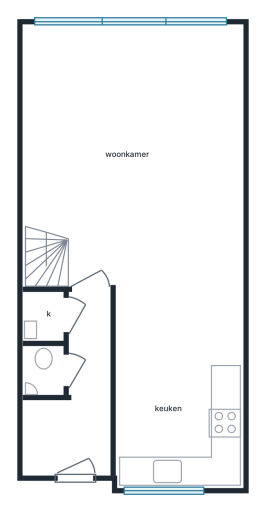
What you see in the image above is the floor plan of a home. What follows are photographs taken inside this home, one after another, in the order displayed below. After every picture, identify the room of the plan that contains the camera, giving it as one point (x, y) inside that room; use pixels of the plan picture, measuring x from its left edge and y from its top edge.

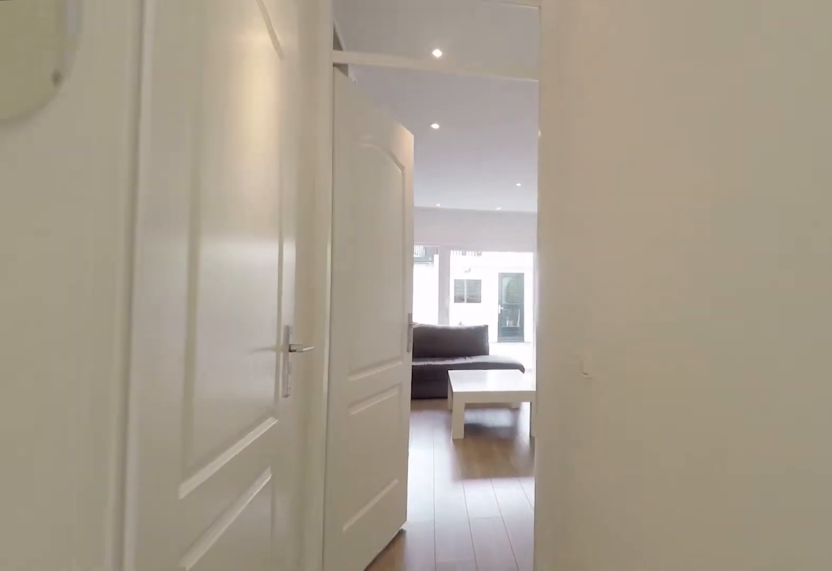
(77, 400)
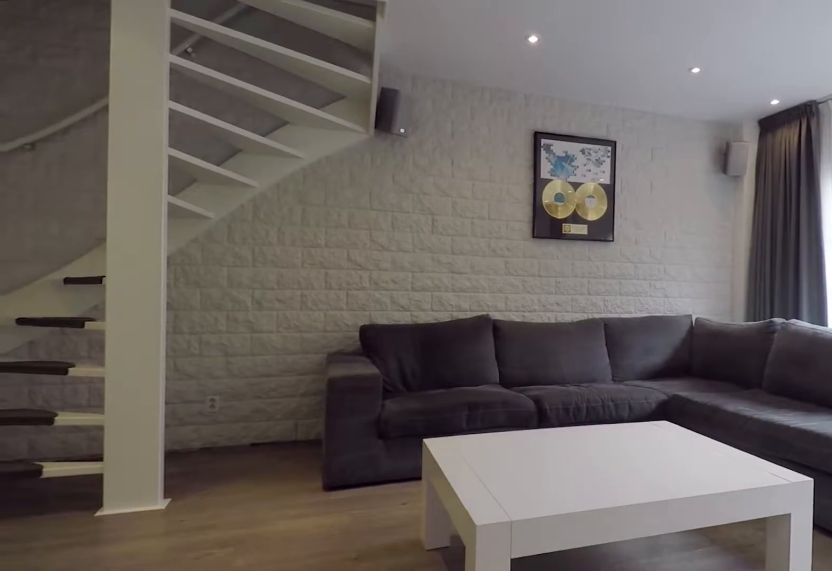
(136, 153)
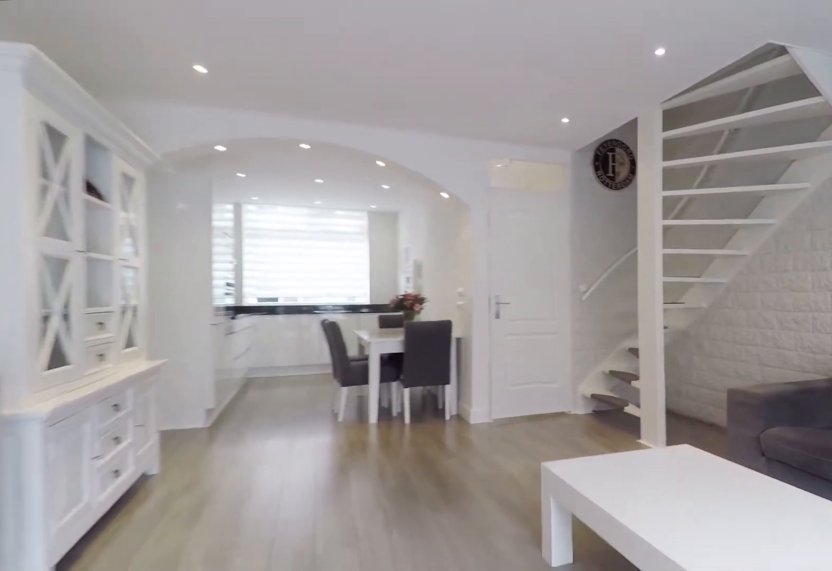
(136, 153)
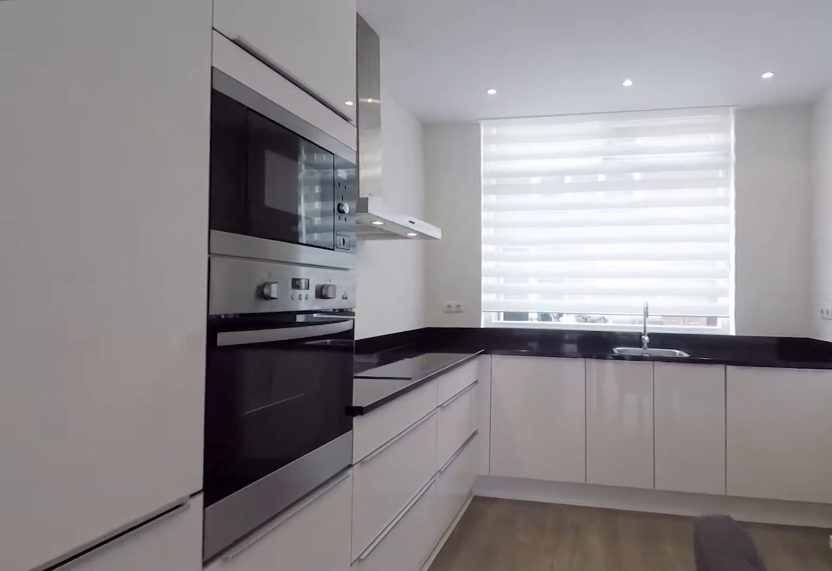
(178, 386)
